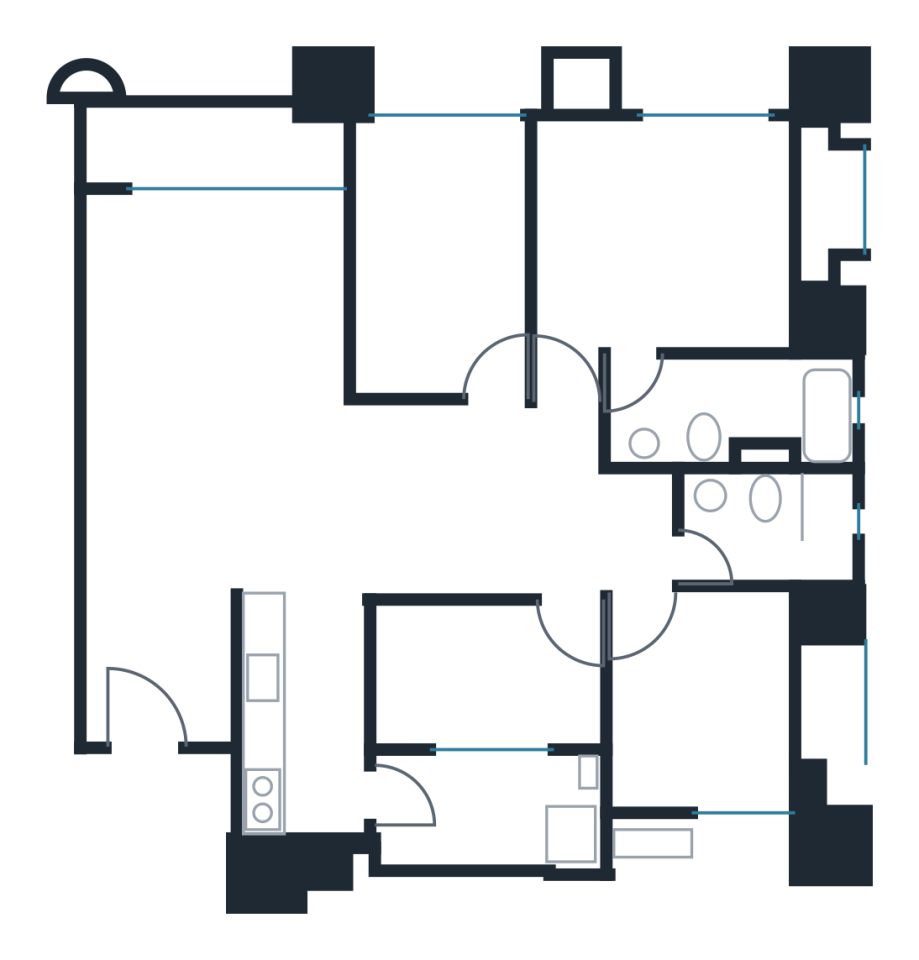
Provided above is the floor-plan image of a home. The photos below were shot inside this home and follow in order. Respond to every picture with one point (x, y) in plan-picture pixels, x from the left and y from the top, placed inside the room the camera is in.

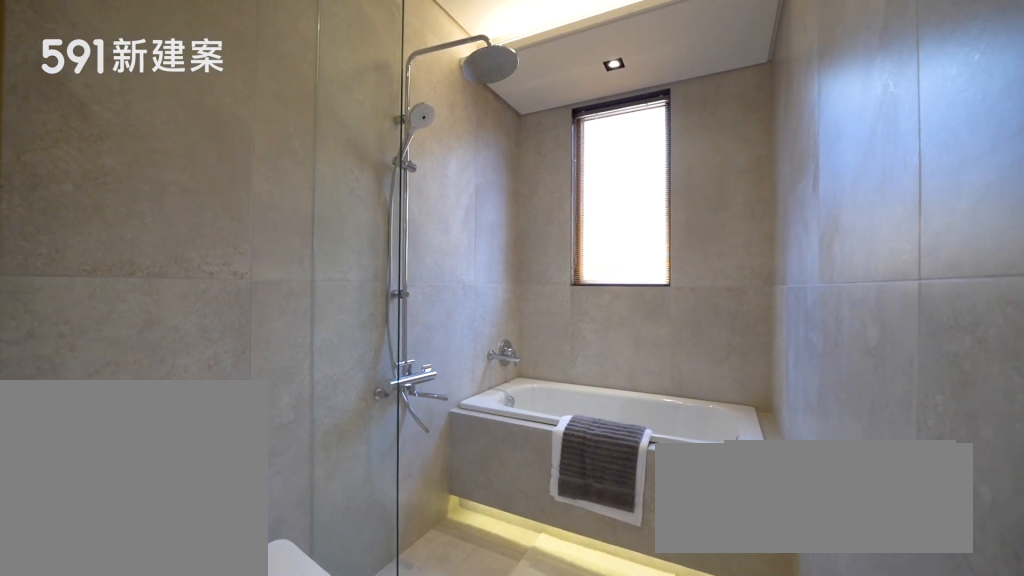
(778, 525)
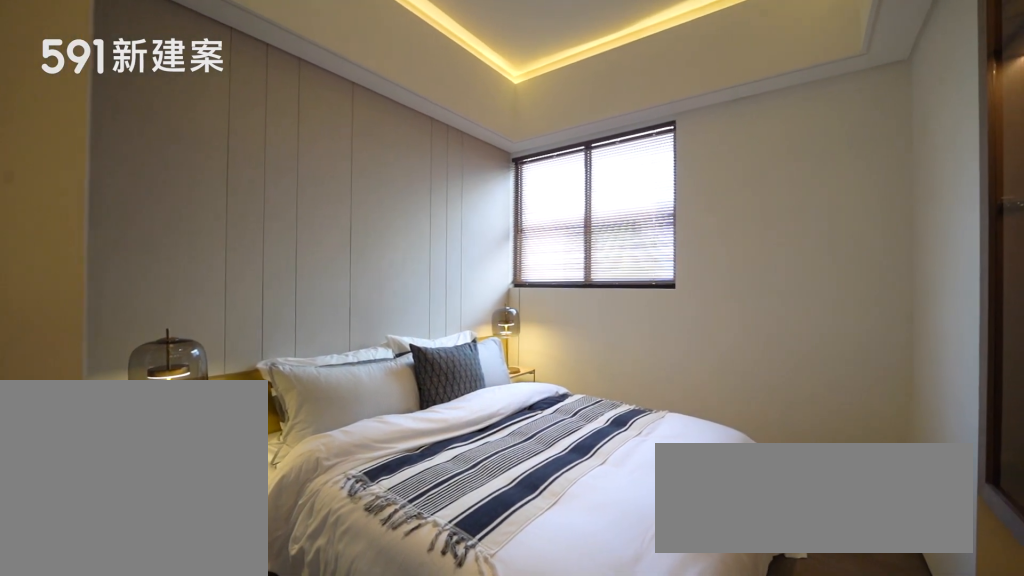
(703, 711)
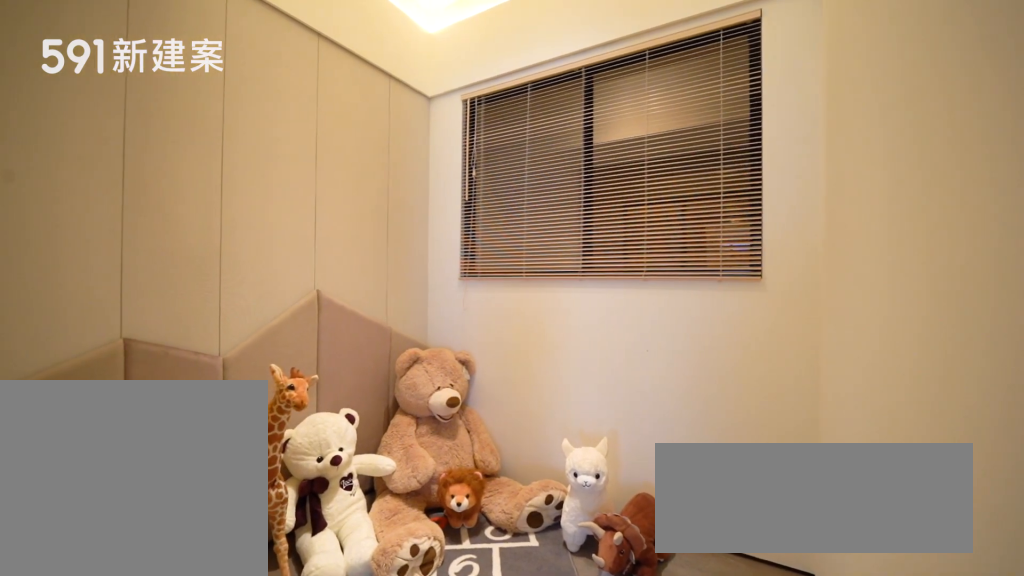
(481, 677)
